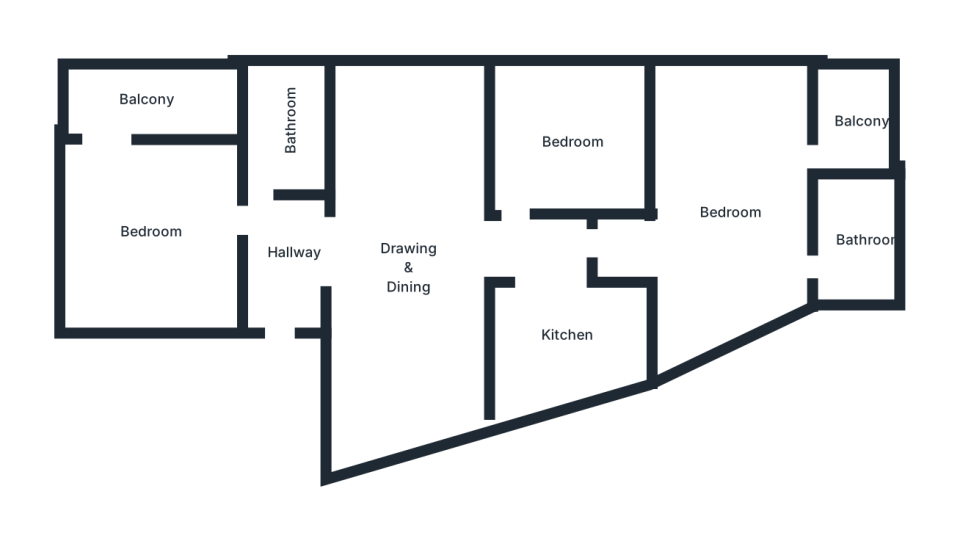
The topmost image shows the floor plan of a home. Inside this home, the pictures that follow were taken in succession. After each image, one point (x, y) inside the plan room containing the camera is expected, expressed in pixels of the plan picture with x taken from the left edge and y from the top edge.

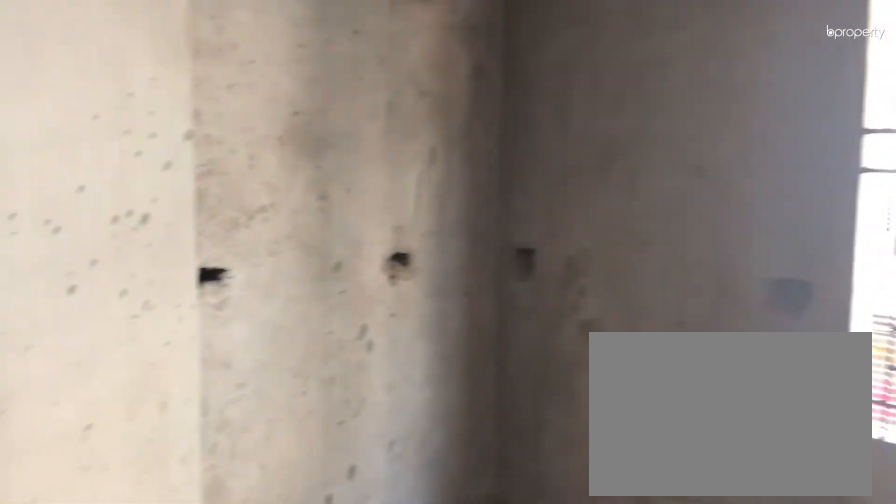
(409, 267)
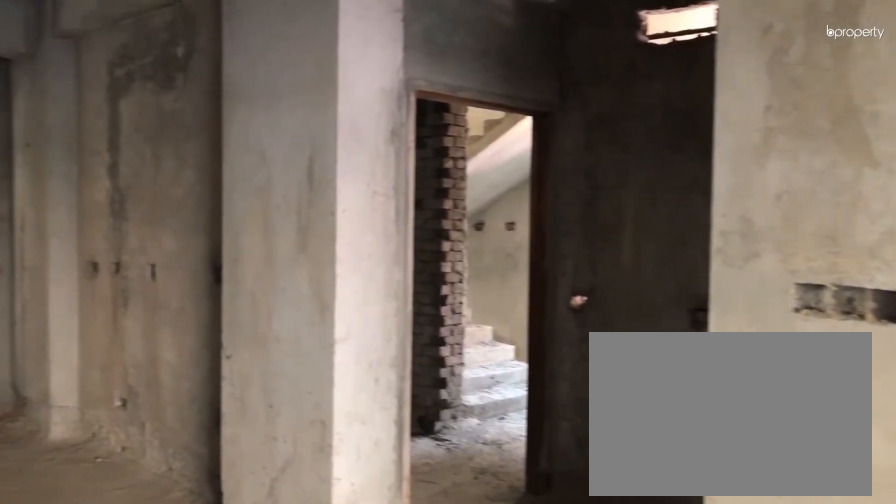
(409, 267)
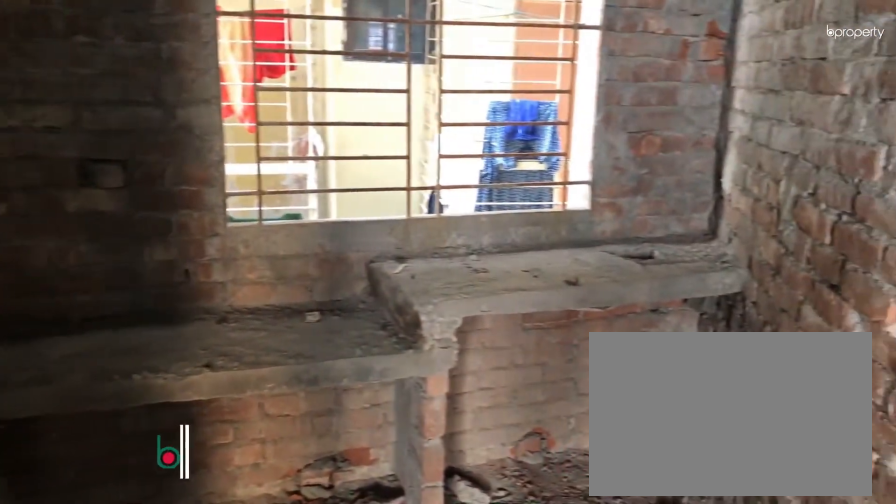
(576, 345)
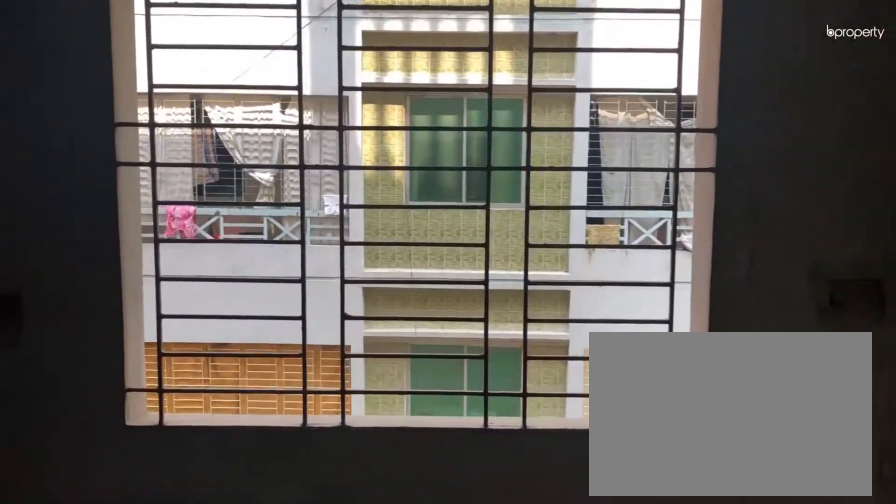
(730, 212)
